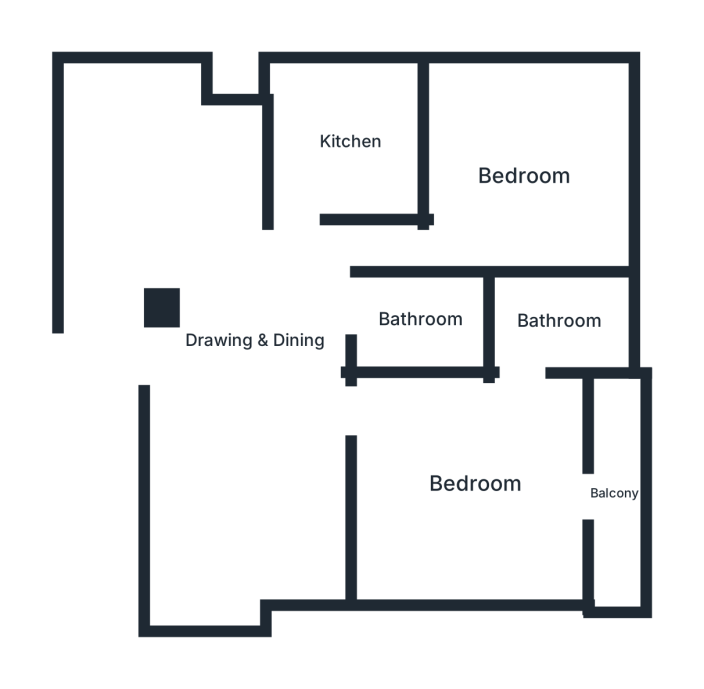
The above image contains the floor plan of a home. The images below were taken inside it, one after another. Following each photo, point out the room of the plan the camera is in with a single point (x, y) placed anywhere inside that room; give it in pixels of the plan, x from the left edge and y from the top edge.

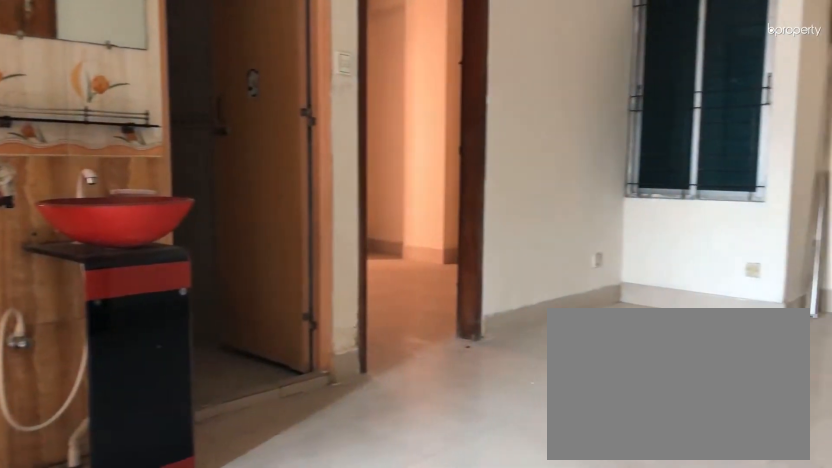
(253, 335)
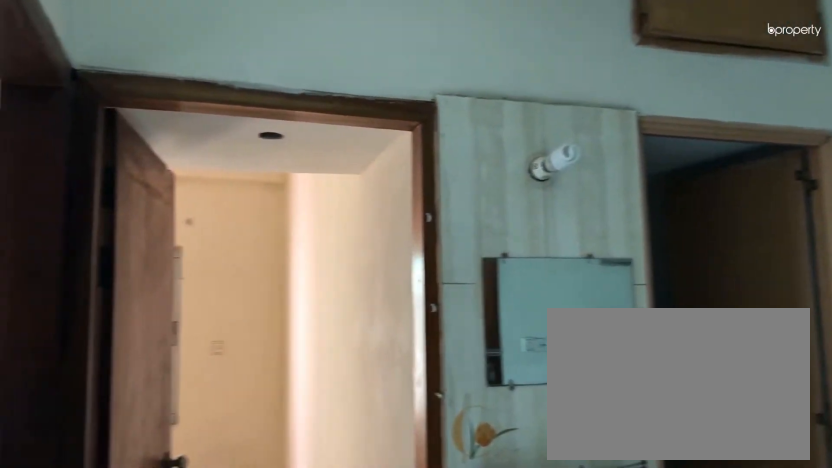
(253, 335)
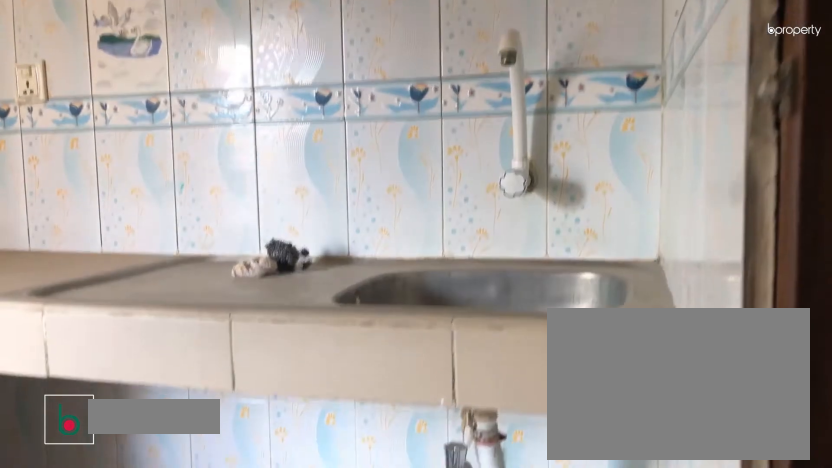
(349, 142)
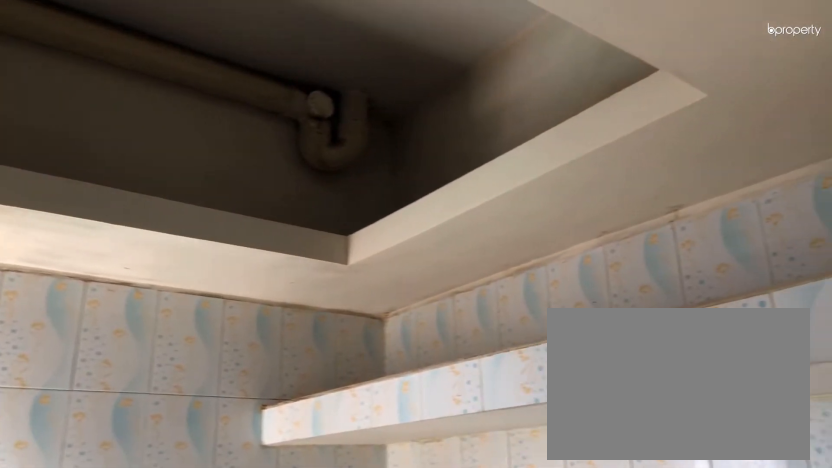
(349, 142)
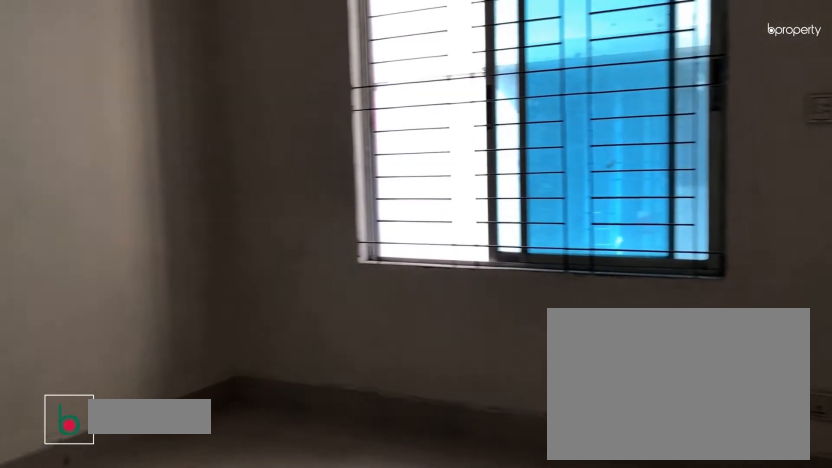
(524, 174)
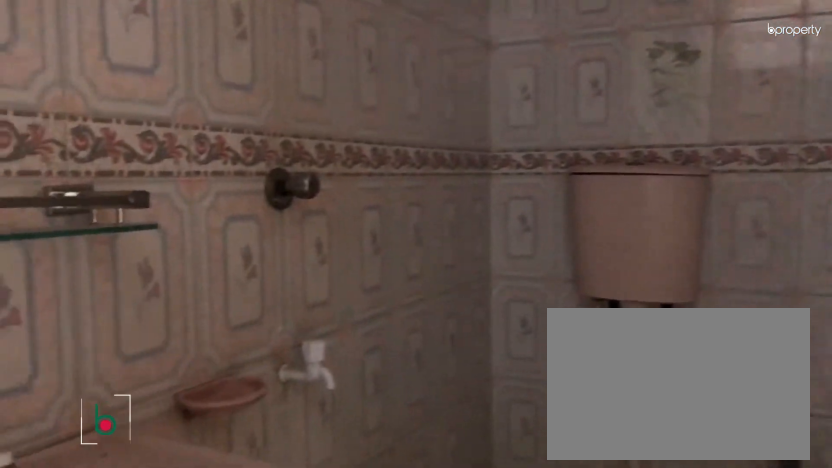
(423, 319)
